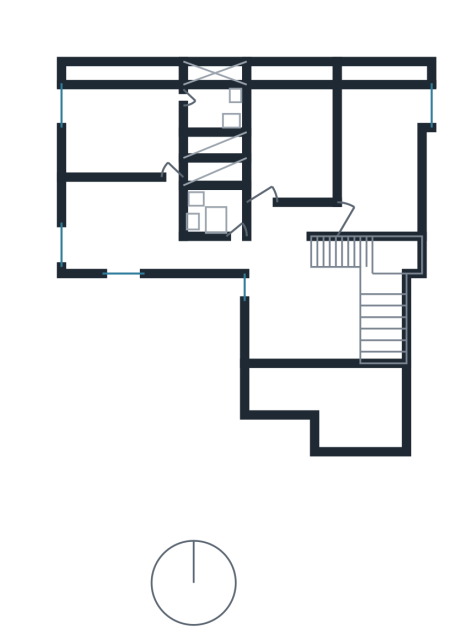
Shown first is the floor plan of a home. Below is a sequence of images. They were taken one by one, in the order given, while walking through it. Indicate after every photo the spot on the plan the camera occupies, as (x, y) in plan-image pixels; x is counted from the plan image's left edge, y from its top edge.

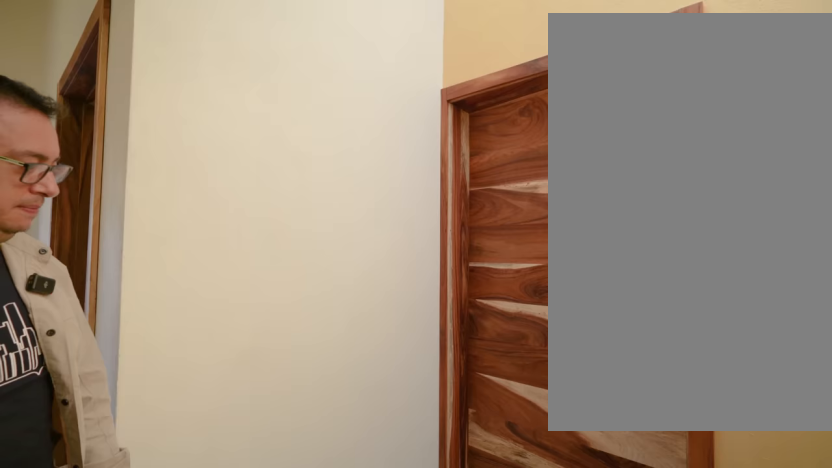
(307, 215)
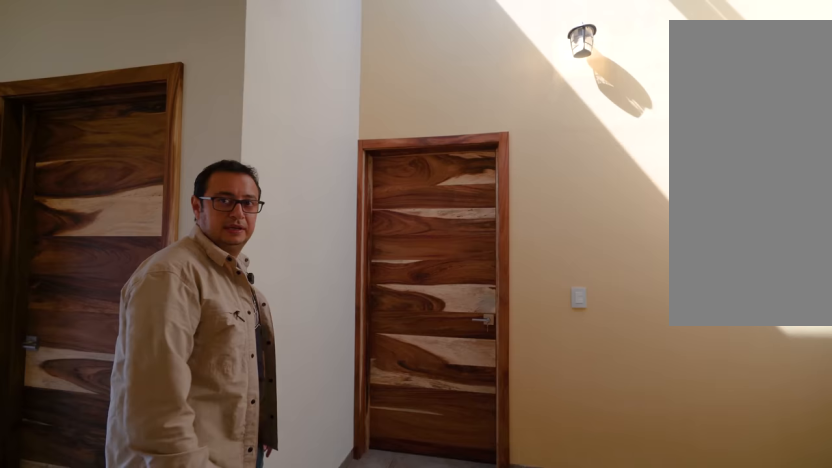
(292, 214)
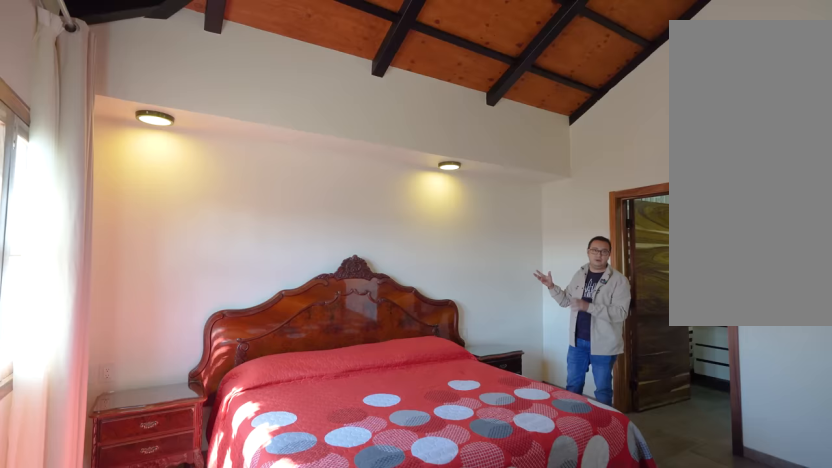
(170, 150)
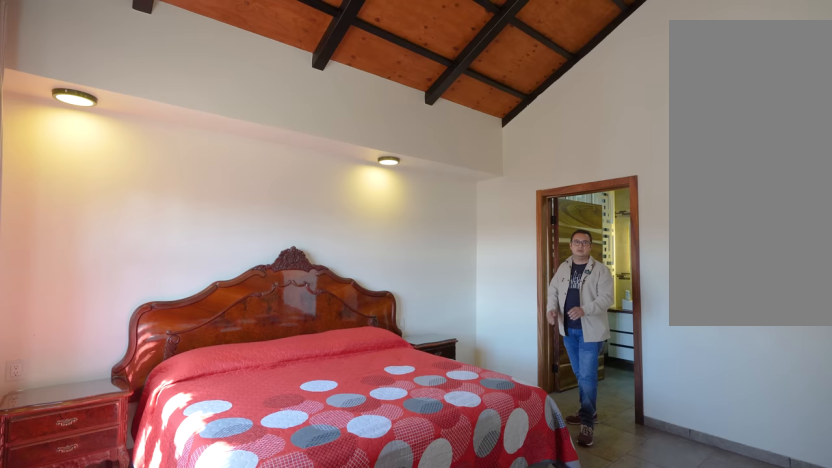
(158, 147)
